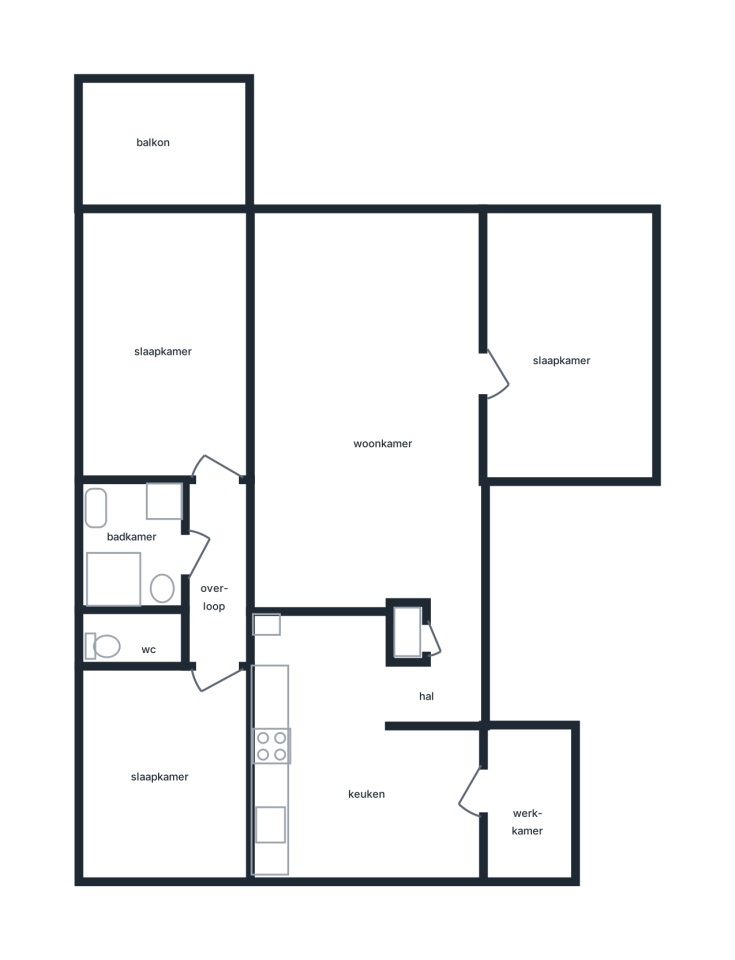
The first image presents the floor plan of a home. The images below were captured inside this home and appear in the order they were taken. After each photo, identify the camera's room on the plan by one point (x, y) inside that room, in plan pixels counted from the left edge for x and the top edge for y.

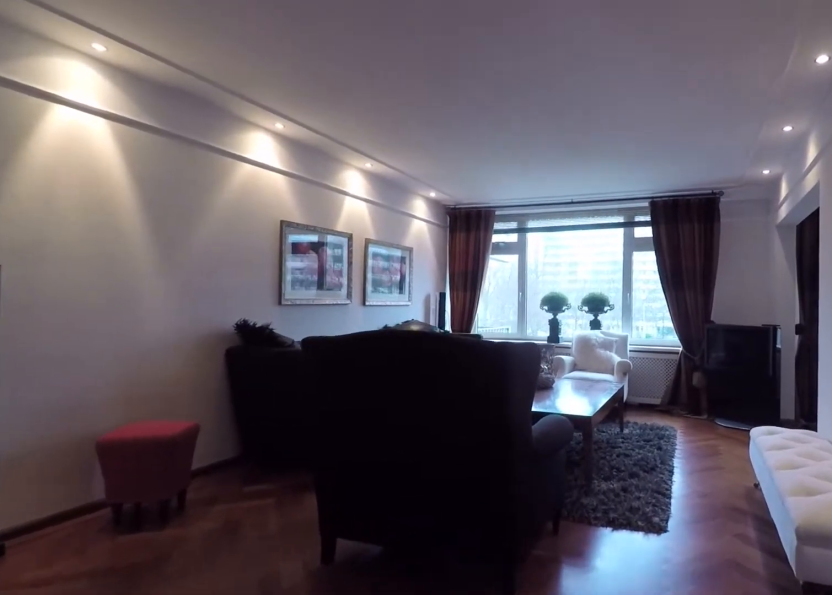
(366, 409)
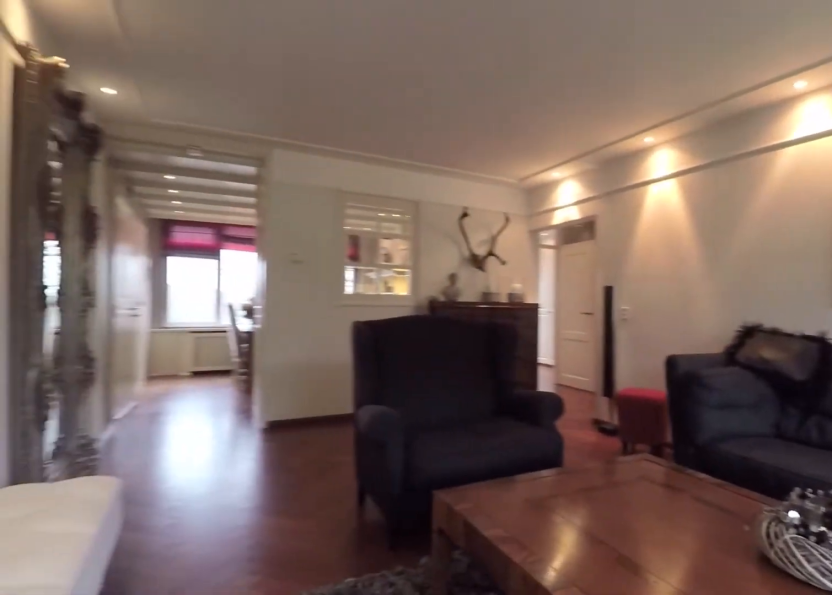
(366, 409)
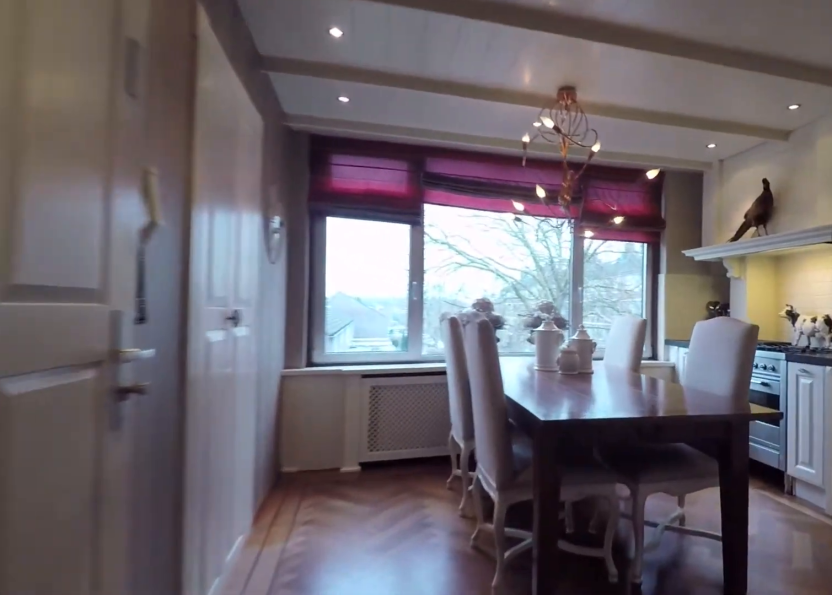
(366, 747)
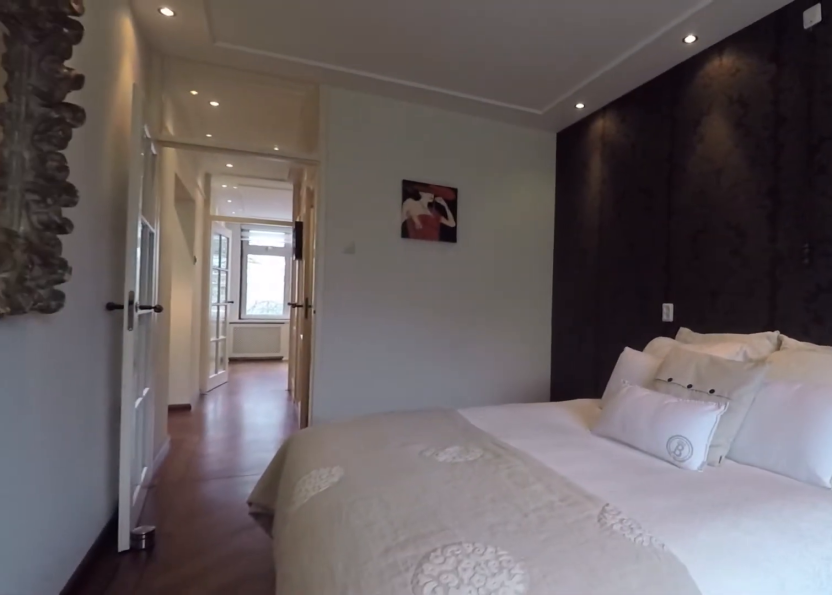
(167, 347)
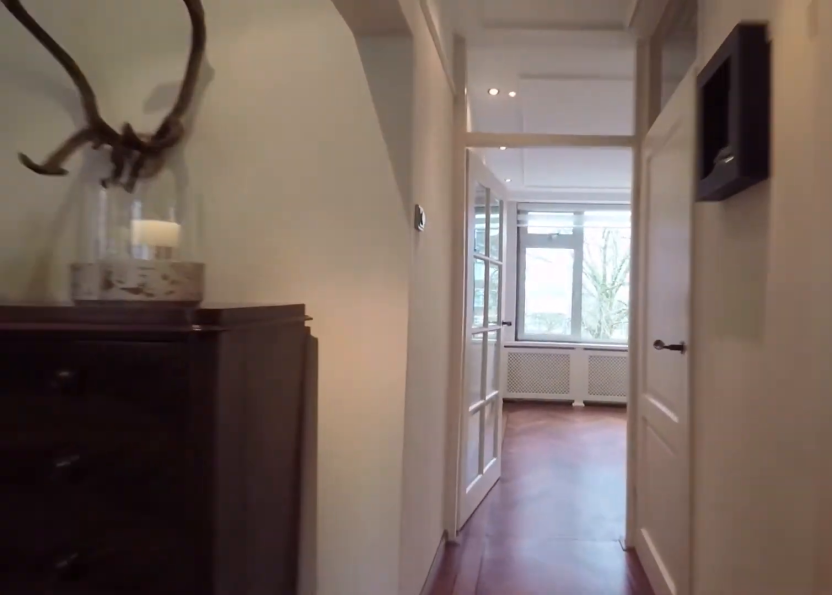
(217, 575)
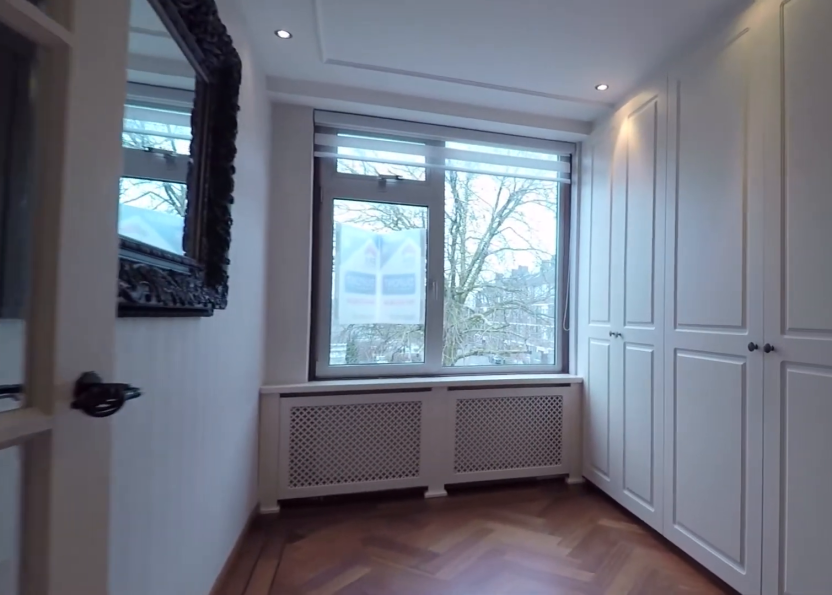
(167, 771)
